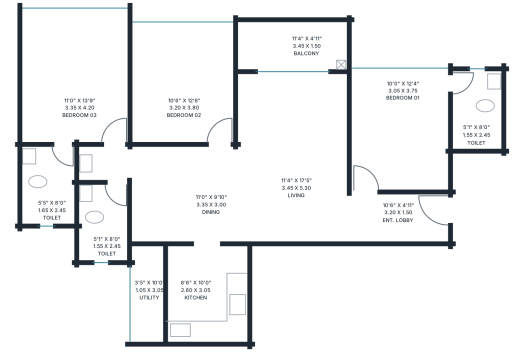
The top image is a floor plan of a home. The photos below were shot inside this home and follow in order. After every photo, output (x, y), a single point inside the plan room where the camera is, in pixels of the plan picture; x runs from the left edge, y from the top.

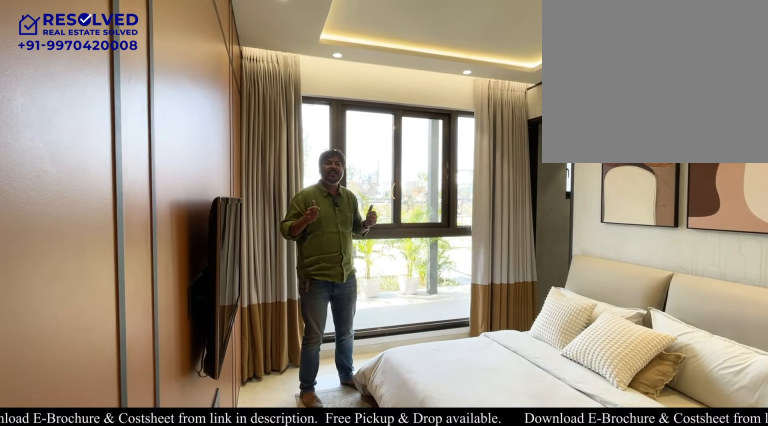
(400, 129)
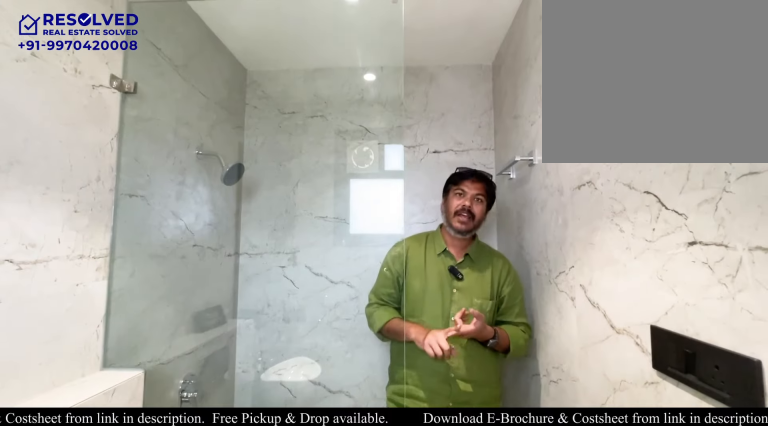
(476, 111)
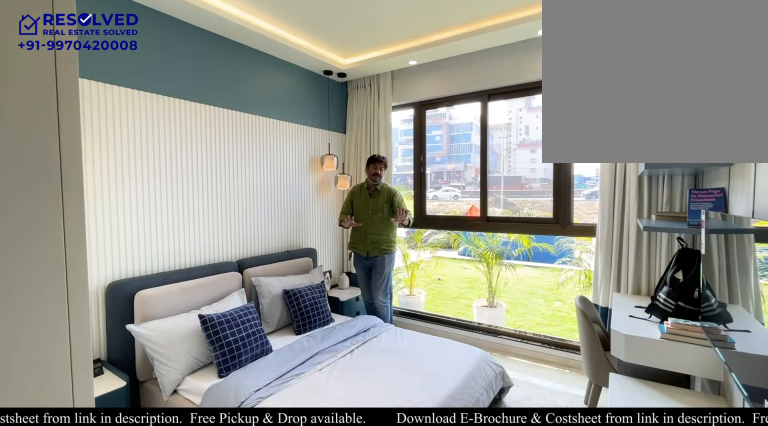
(182, 82)
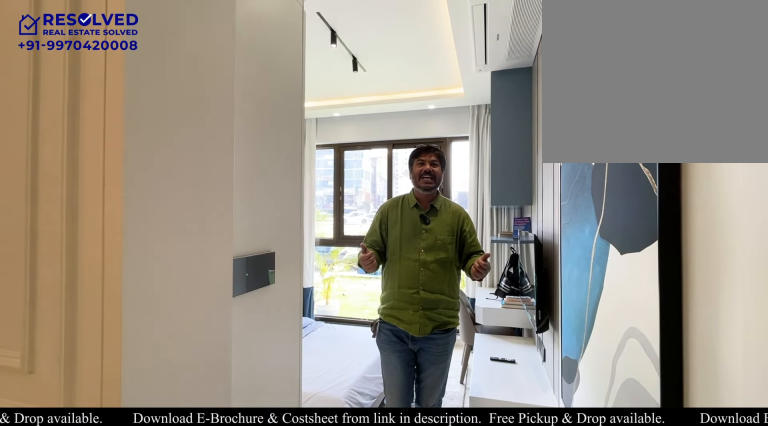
(182, 82)
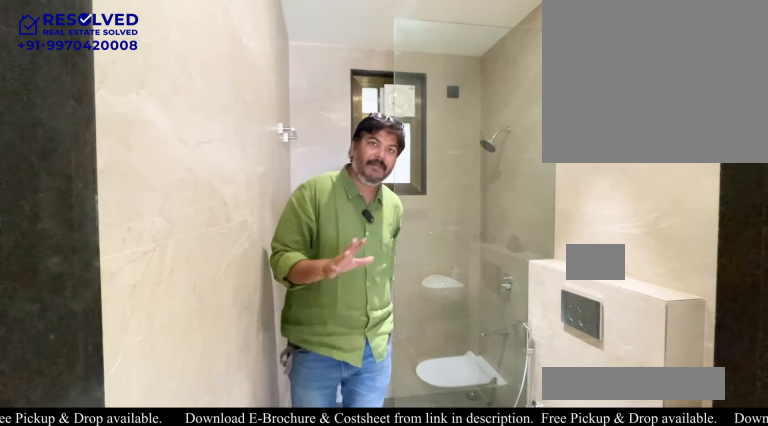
(102, 221)
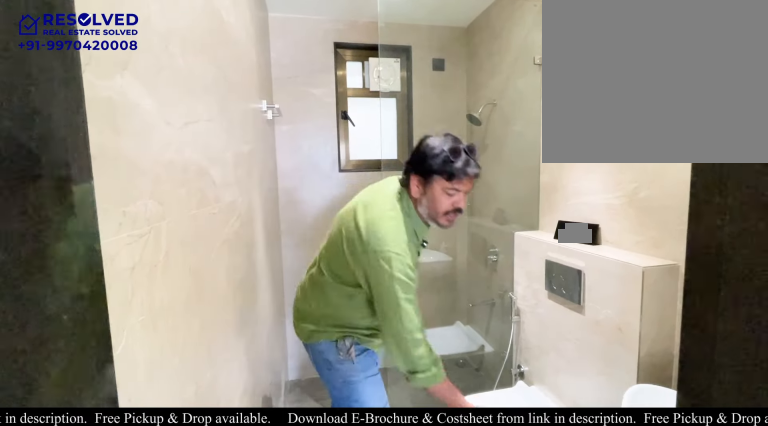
(102, 221)
